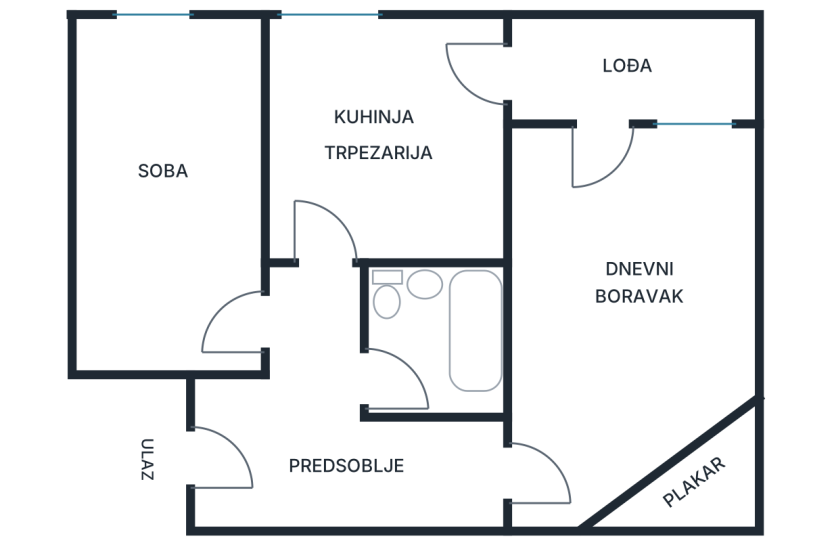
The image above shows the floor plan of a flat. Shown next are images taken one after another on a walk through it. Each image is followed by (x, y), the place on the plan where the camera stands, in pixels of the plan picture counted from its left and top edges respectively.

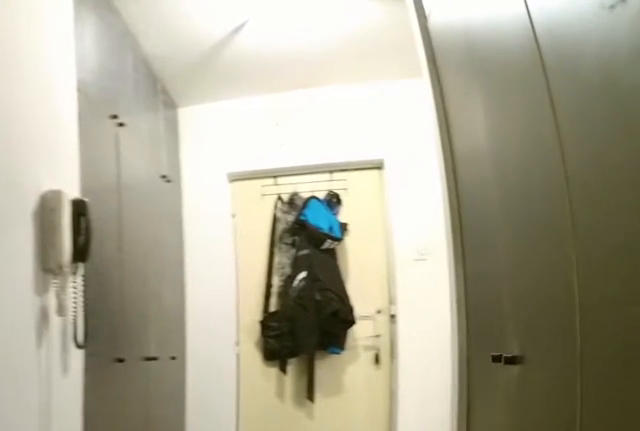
(525, 470)
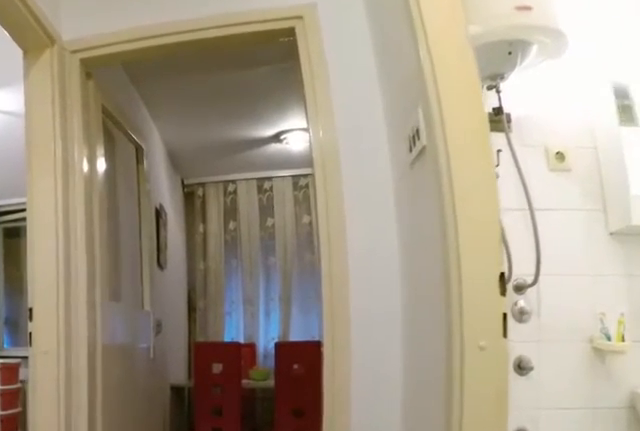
(316, 413)
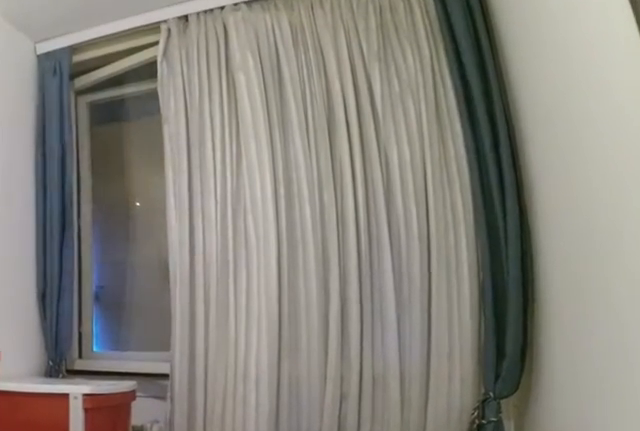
(194, 266)
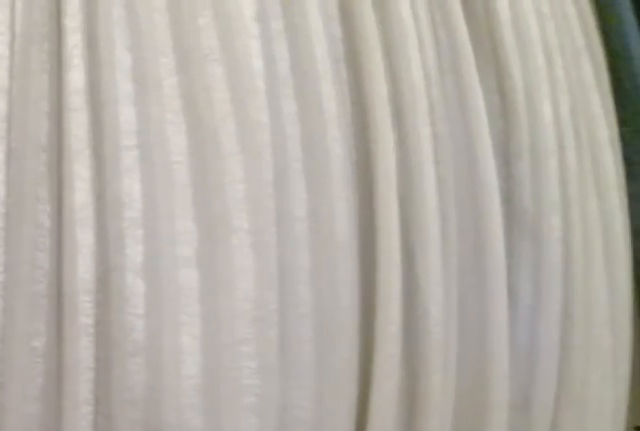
(158, 93)
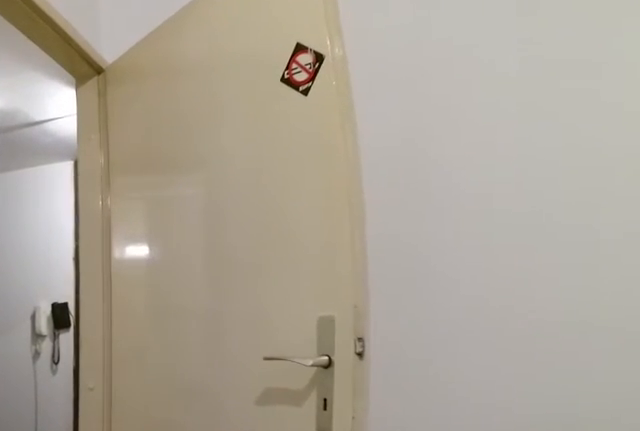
(209, 237)
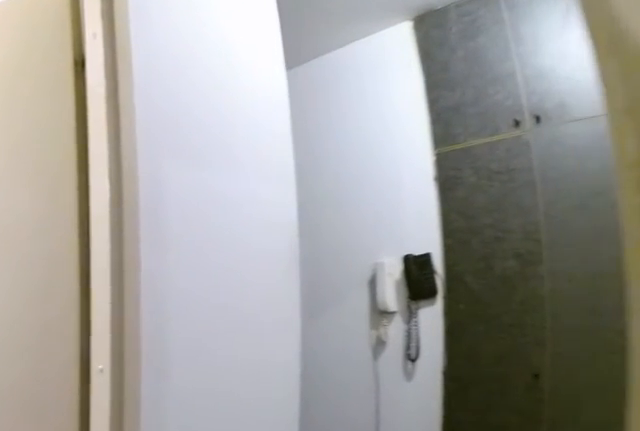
(259, 329)
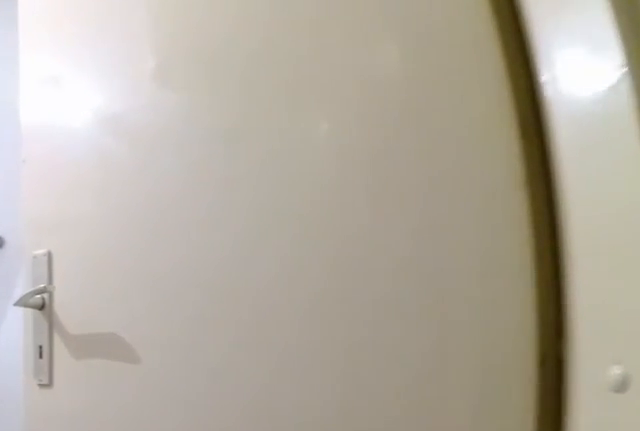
(314, 363)
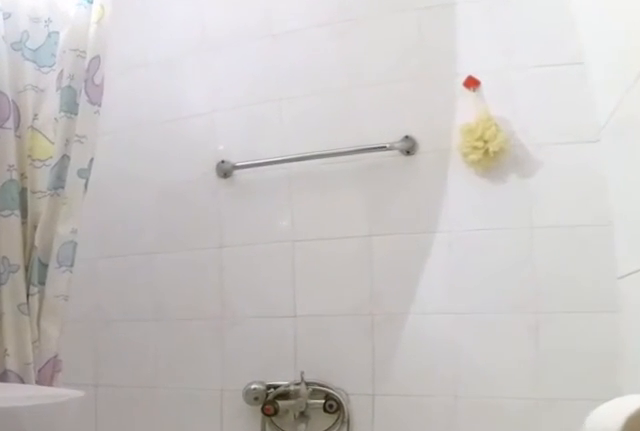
(365, 364)
